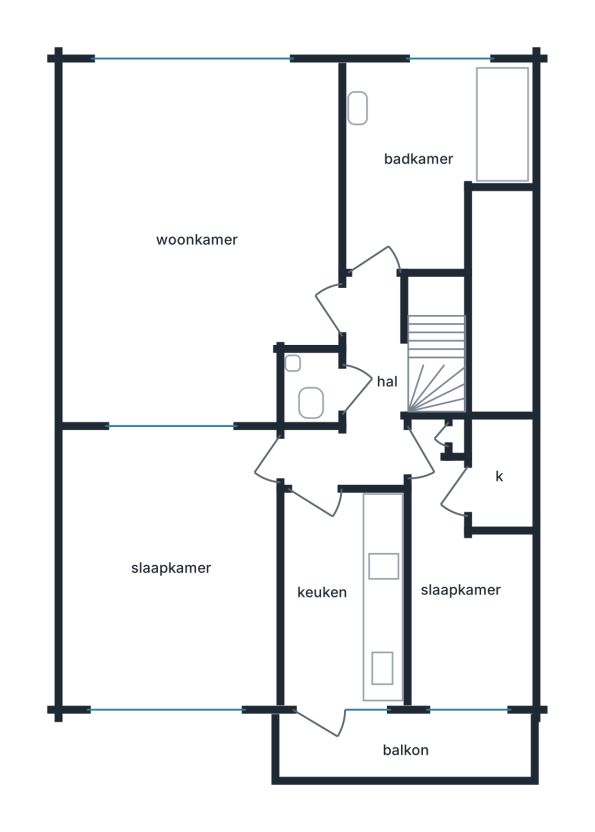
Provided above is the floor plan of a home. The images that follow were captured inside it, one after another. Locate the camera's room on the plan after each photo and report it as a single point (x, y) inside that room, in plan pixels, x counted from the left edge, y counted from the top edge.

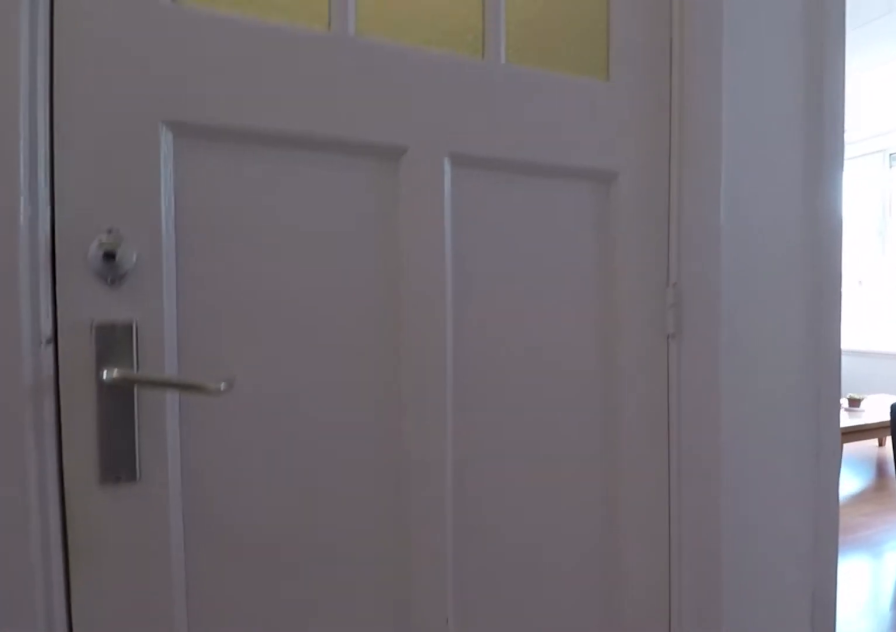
(363, 395)
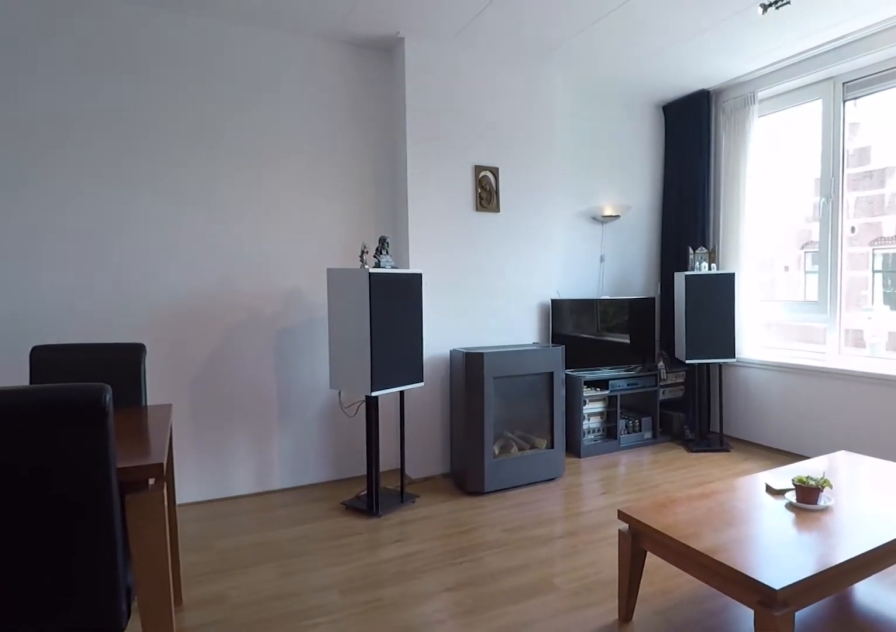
(197, 238)
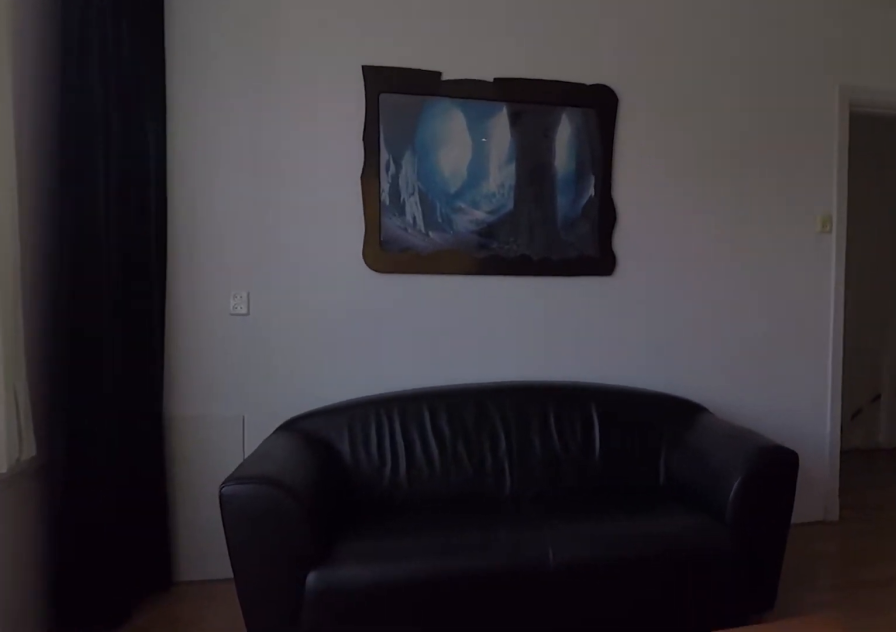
(197, 238)
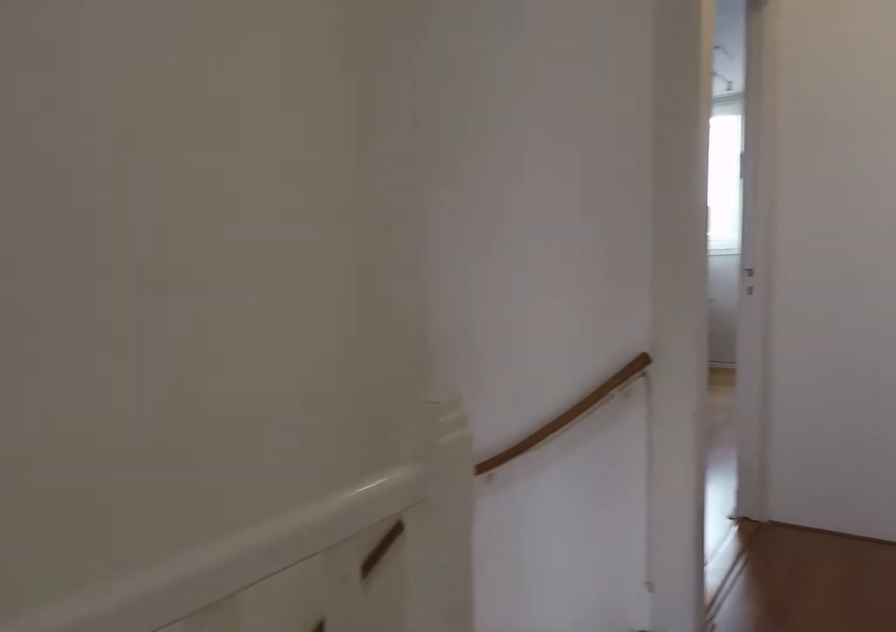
(362, 395)
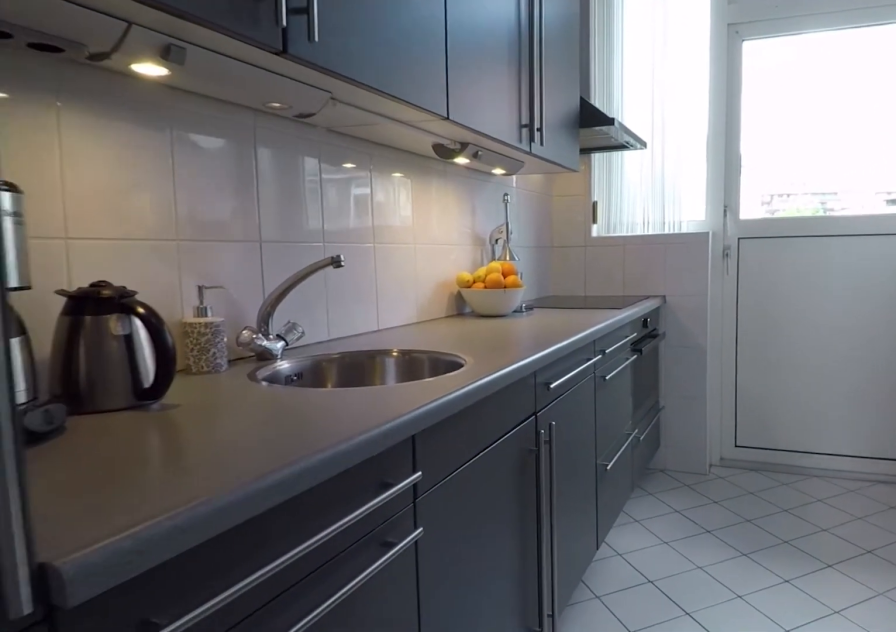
(343, 595)
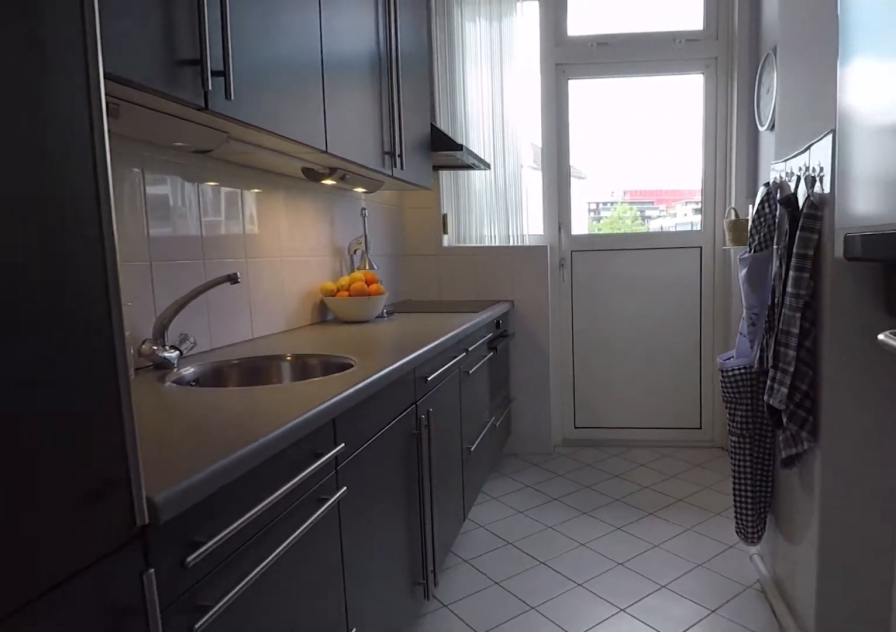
(343, 595)
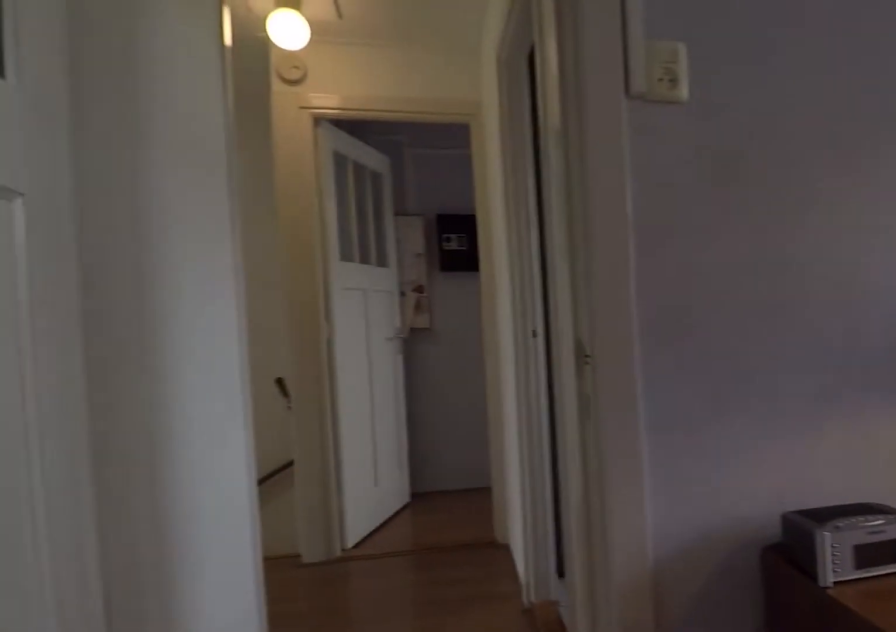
(172, 566)
